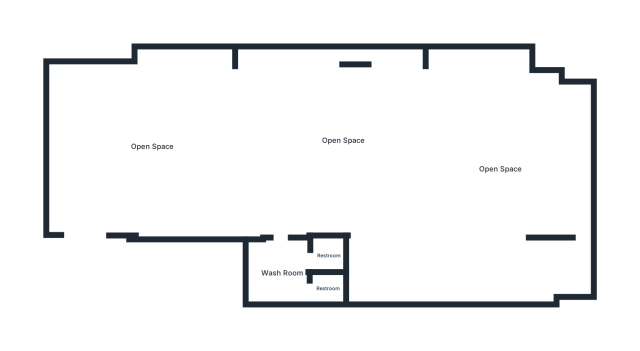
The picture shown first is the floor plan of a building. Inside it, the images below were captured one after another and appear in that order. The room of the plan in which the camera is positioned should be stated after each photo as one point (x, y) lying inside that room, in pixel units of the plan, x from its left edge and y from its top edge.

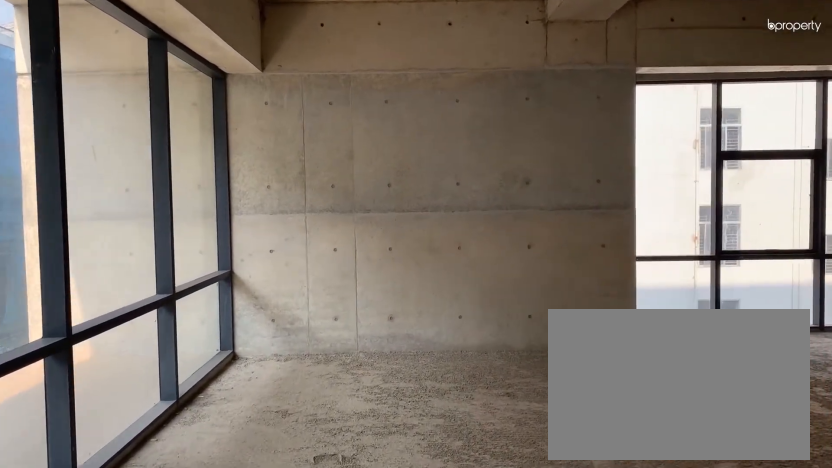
(153, 147)
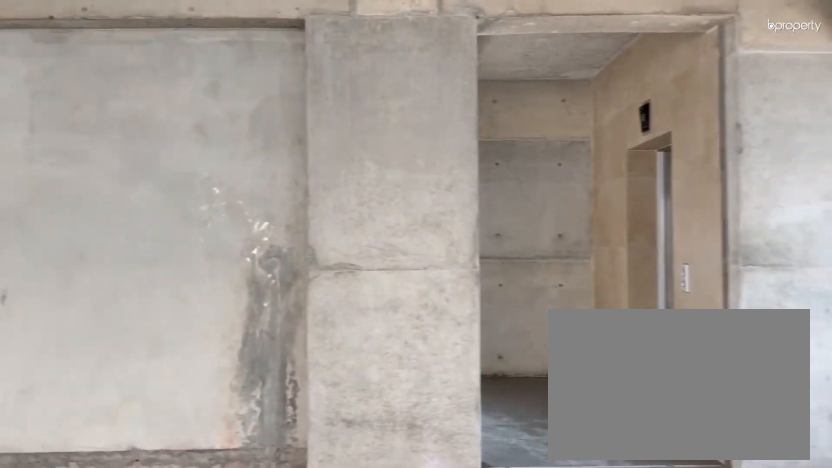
(153, 147)
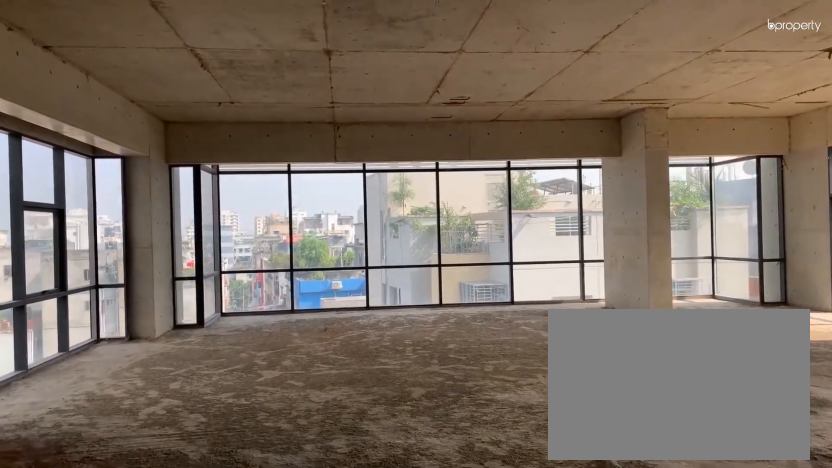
(345, 140)
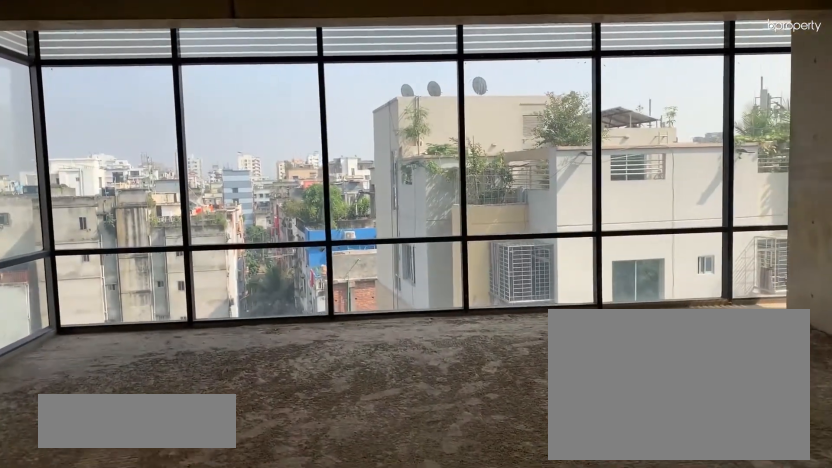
(502, 169)
